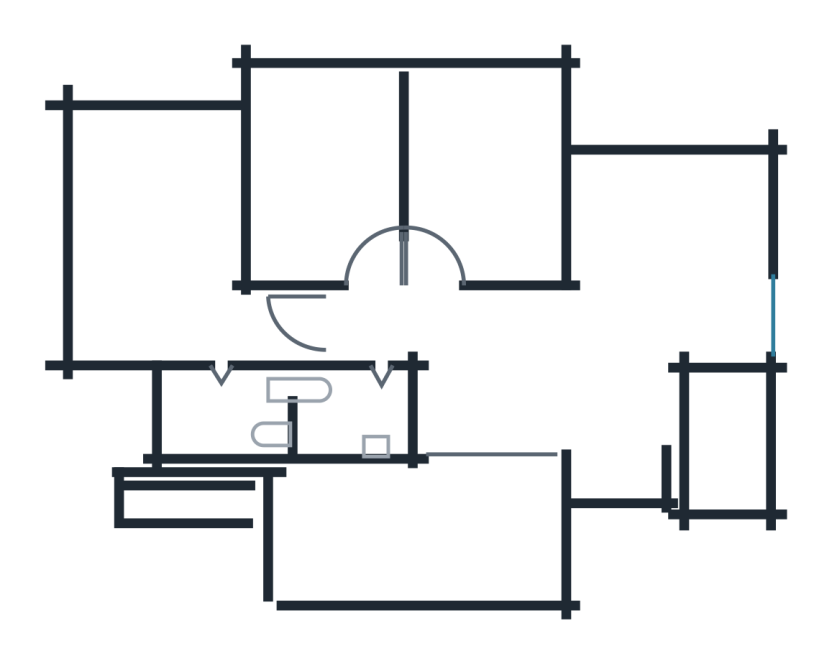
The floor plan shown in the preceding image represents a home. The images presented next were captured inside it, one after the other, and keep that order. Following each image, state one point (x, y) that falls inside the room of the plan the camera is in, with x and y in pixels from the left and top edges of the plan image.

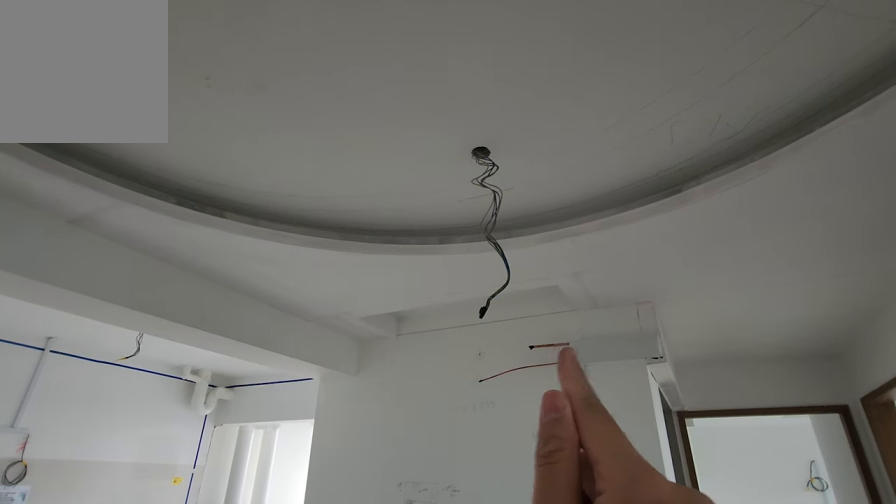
(516, 411)
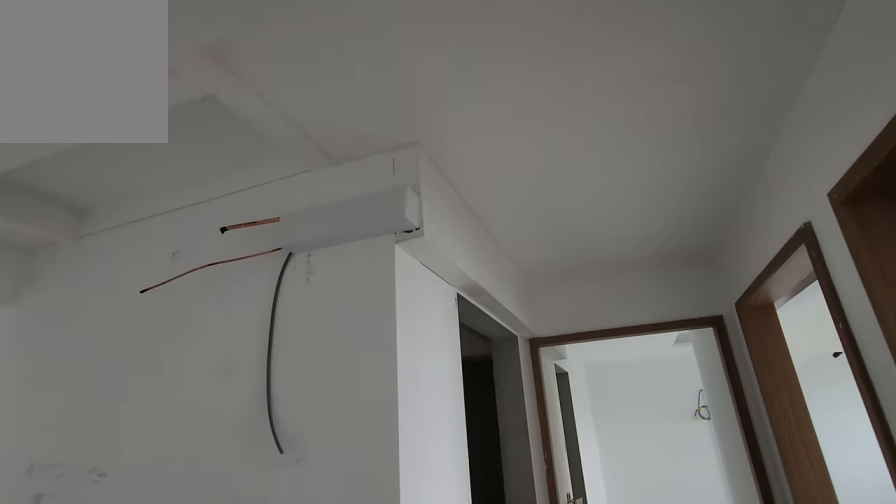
(370, 325)
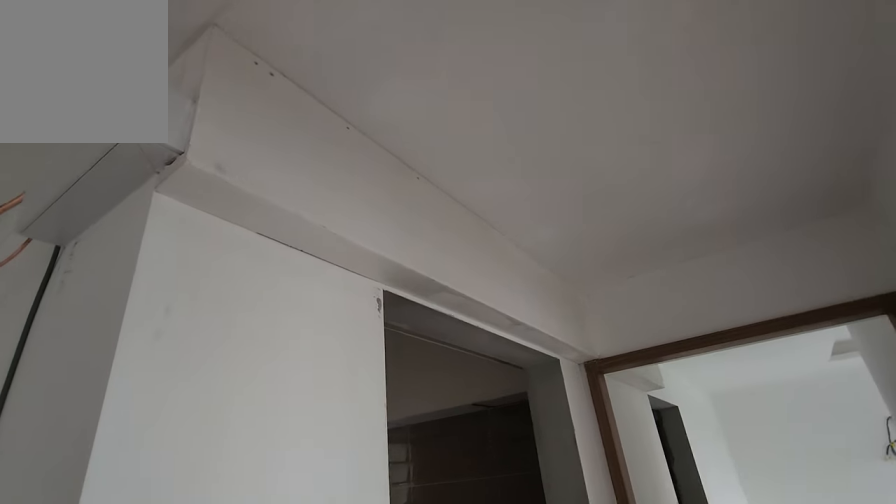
(370, 325)
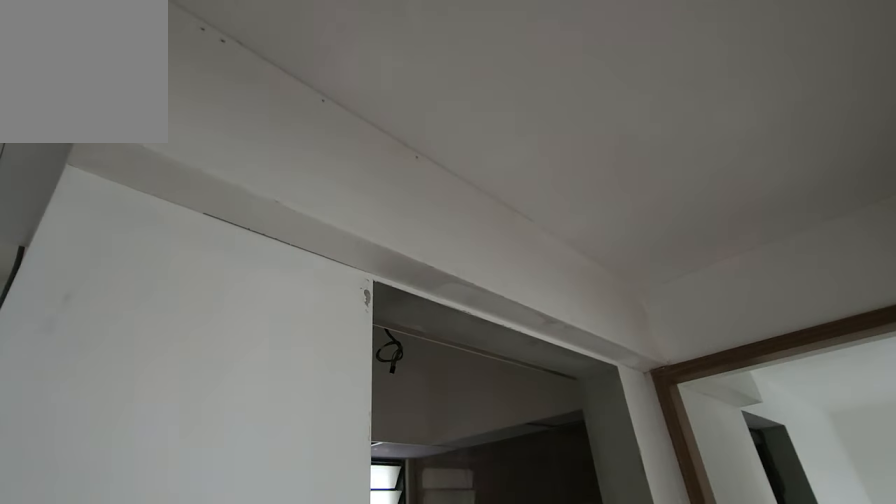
(370, 325)
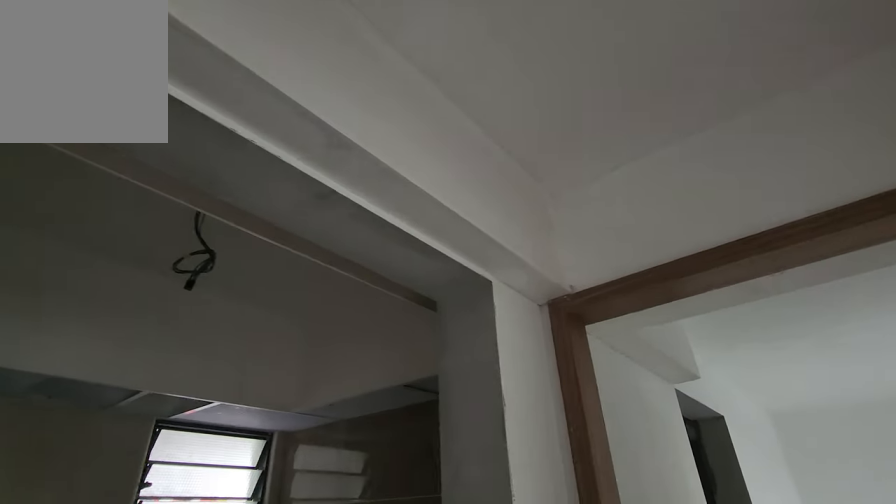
(370, 325)
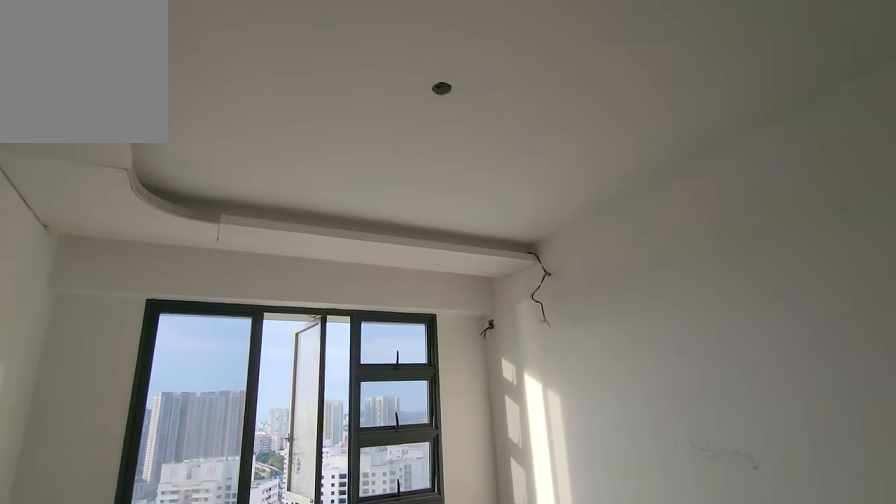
(323, 191)
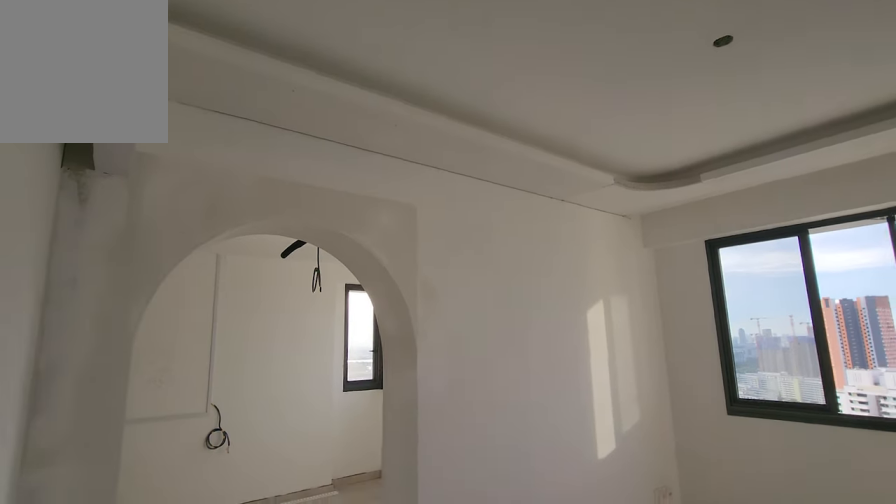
(323, 191)
